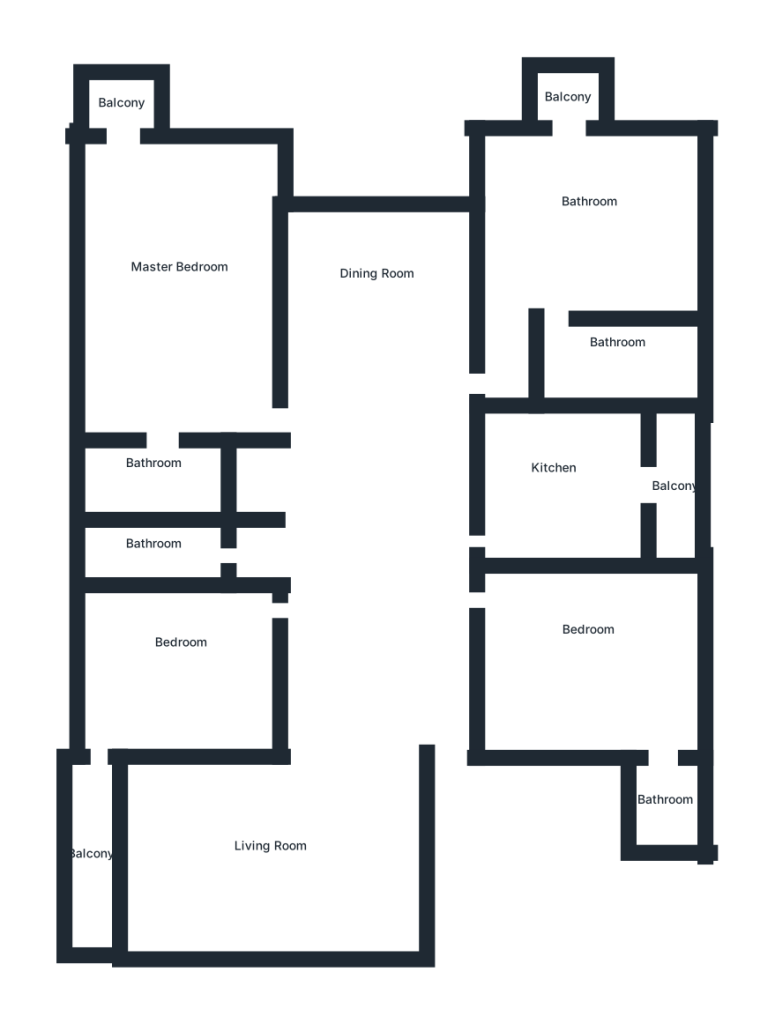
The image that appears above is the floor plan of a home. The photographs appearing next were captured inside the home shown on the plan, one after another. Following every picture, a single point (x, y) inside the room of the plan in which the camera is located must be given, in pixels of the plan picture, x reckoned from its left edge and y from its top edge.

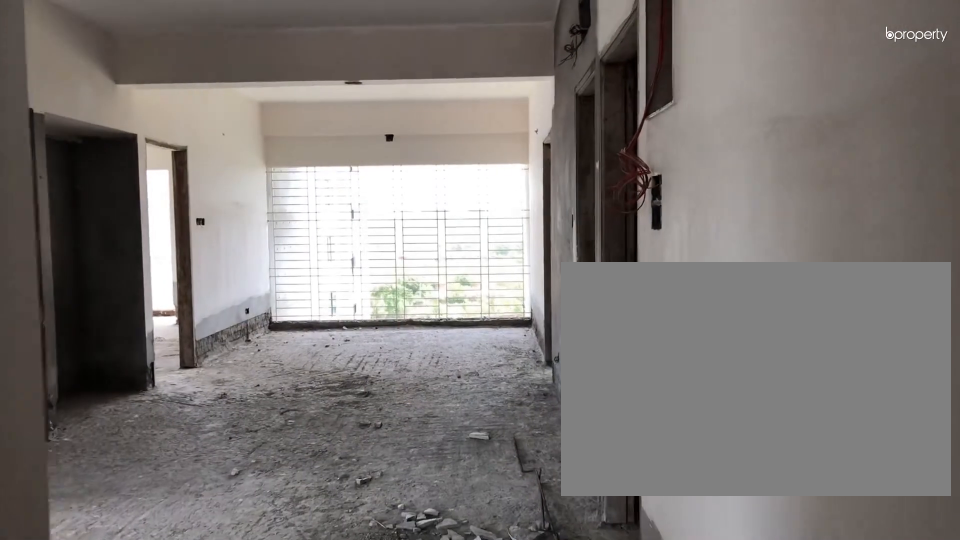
(373, 615)
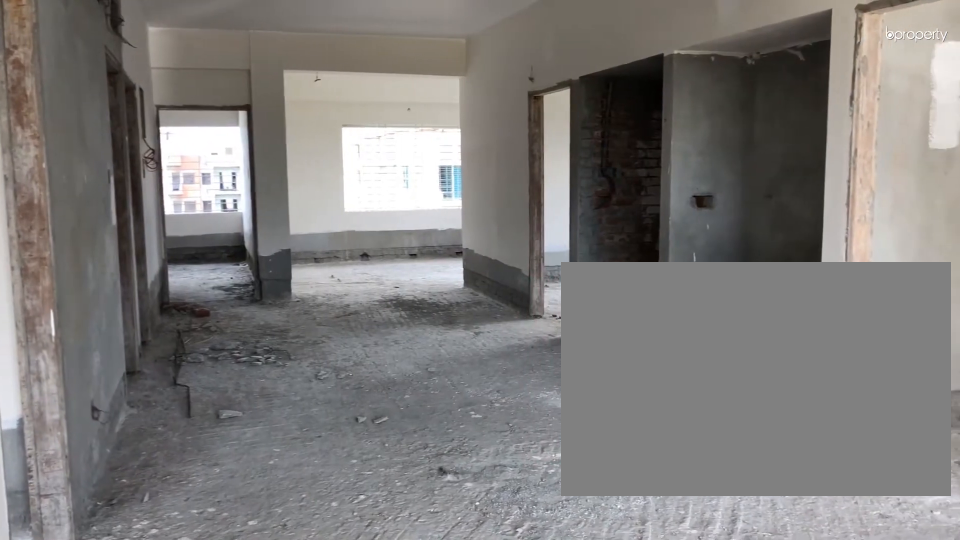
(371, 615)
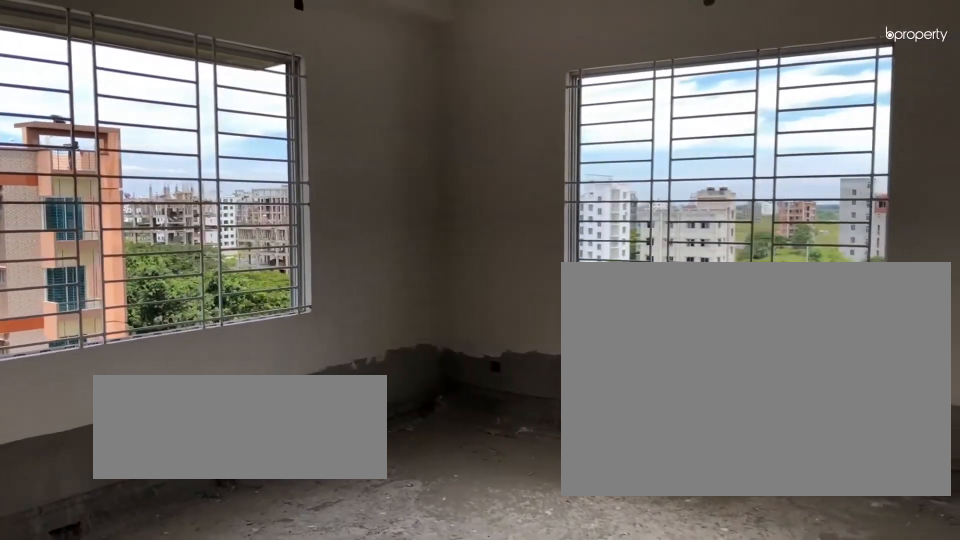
(270, 849)
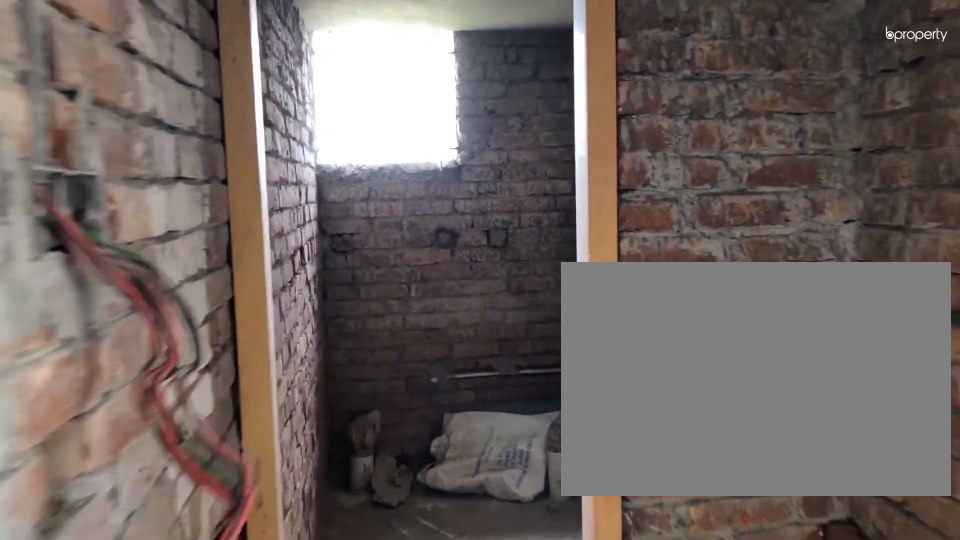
(276, 552)
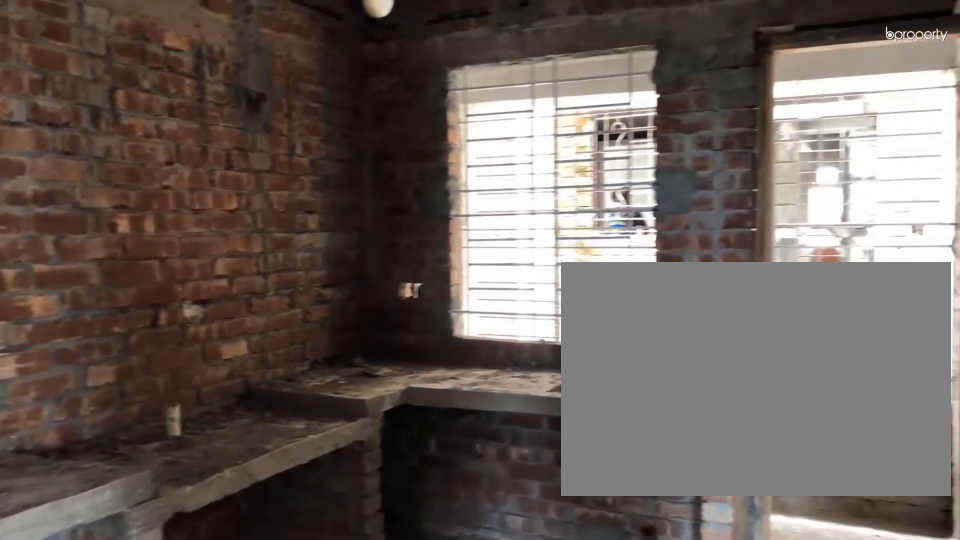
(563, 492)
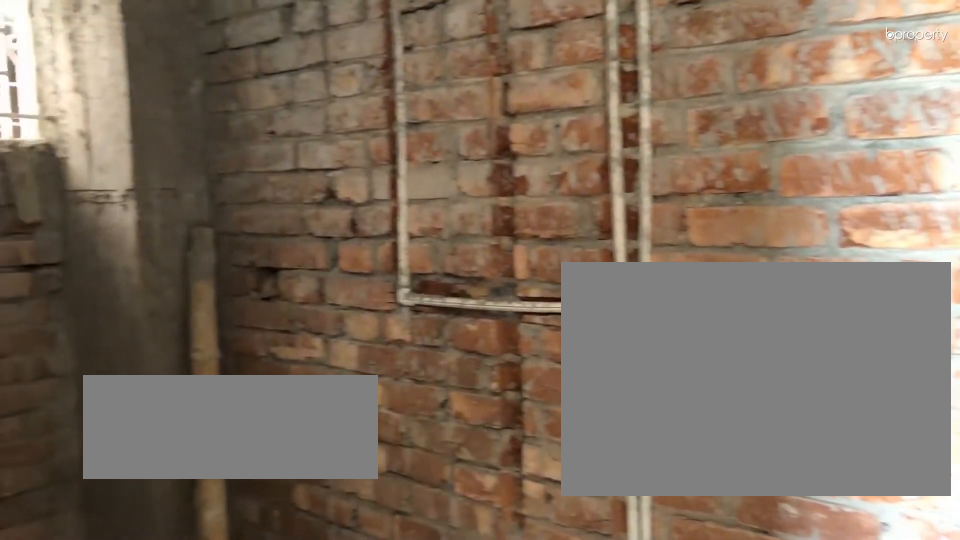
(623, 364)
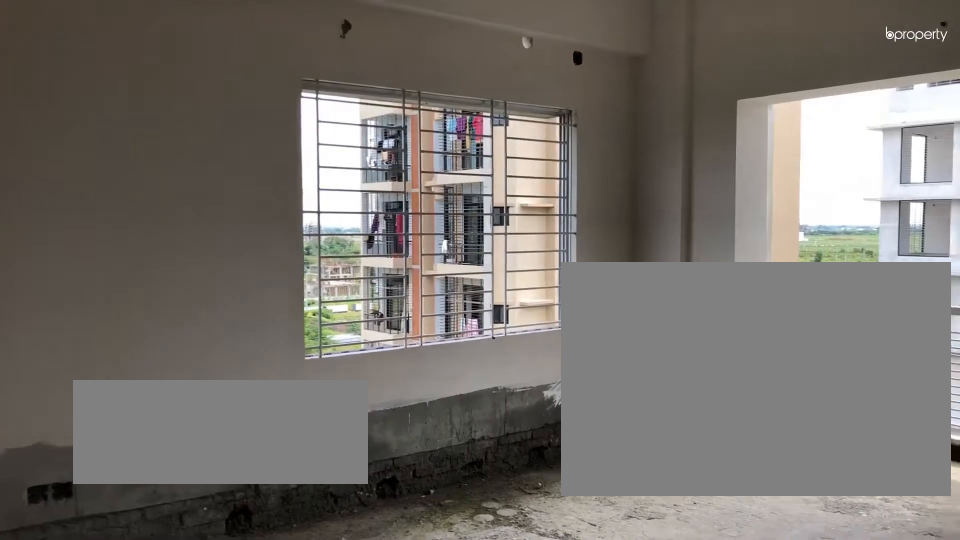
(168, 290)
